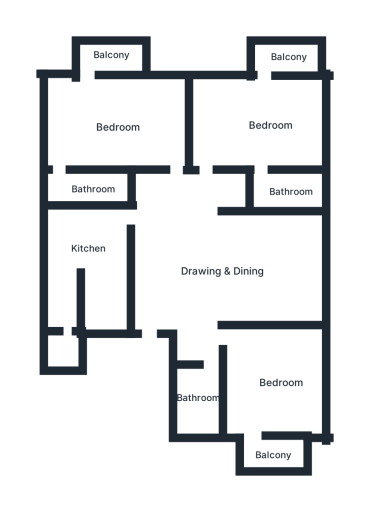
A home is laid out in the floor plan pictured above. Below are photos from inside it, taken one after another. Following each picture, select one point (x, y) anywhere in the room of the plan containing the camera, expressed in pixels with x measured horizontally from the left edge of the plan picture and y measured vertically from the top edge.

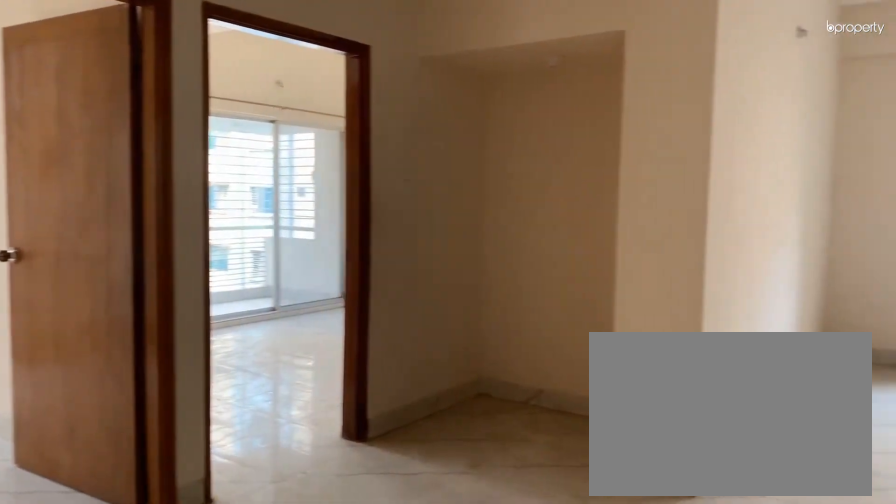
(221, 266)
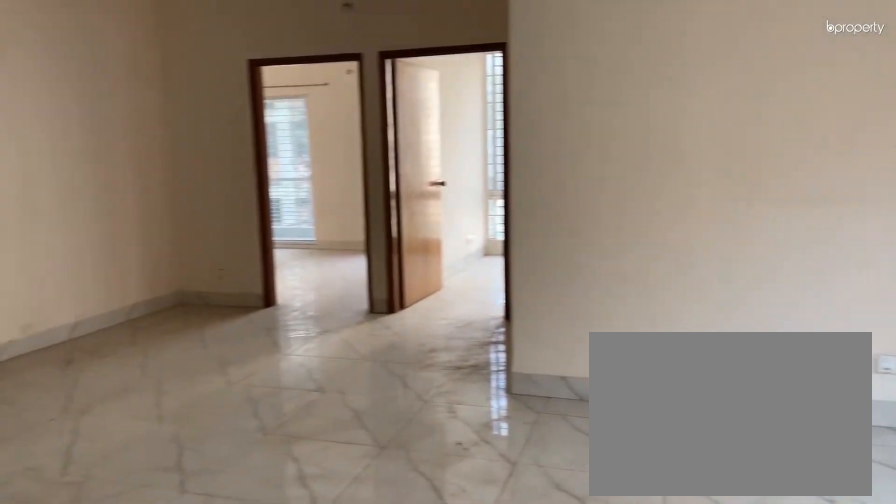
(224, 266)
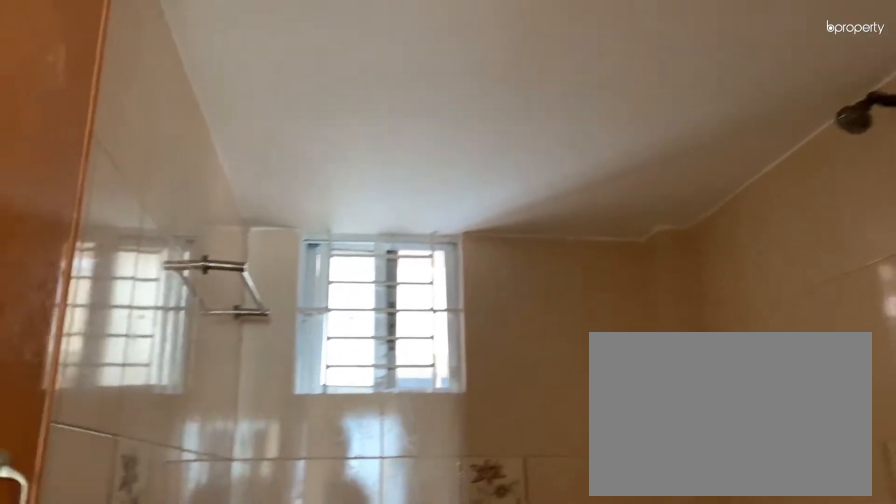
(204, 401)
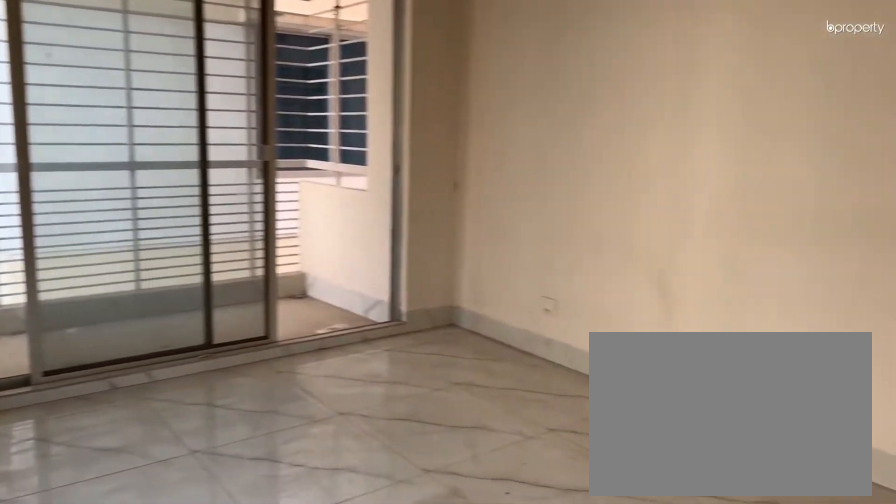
(273, 389)
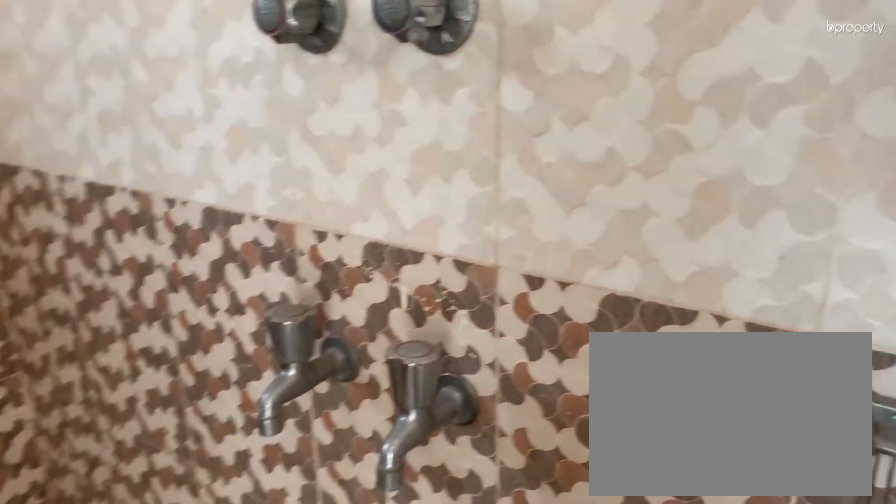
(289, 191)
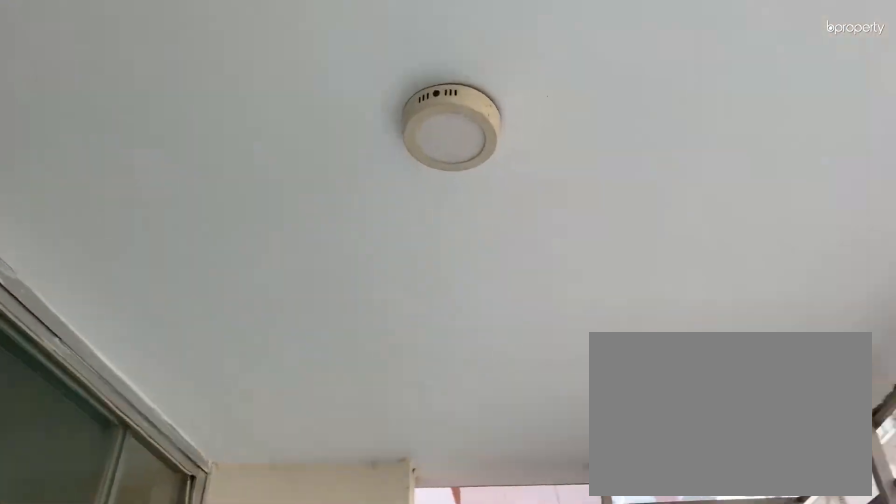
(284, 61)
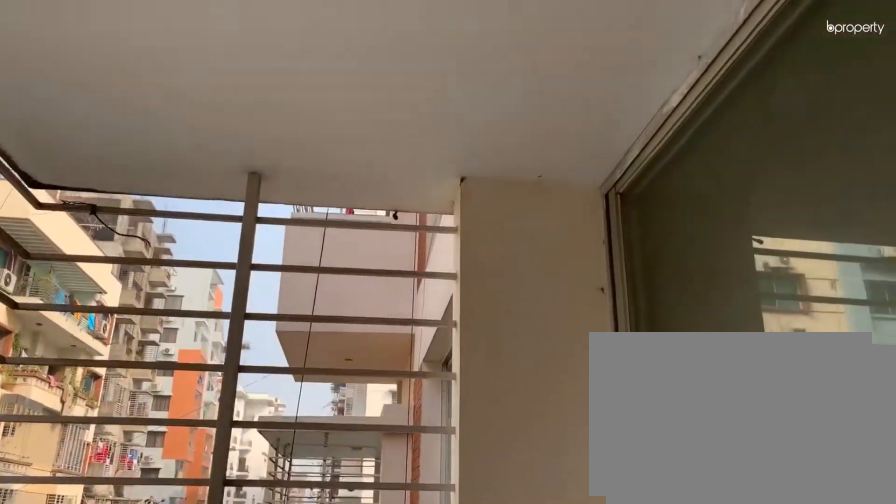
(115, 57)
